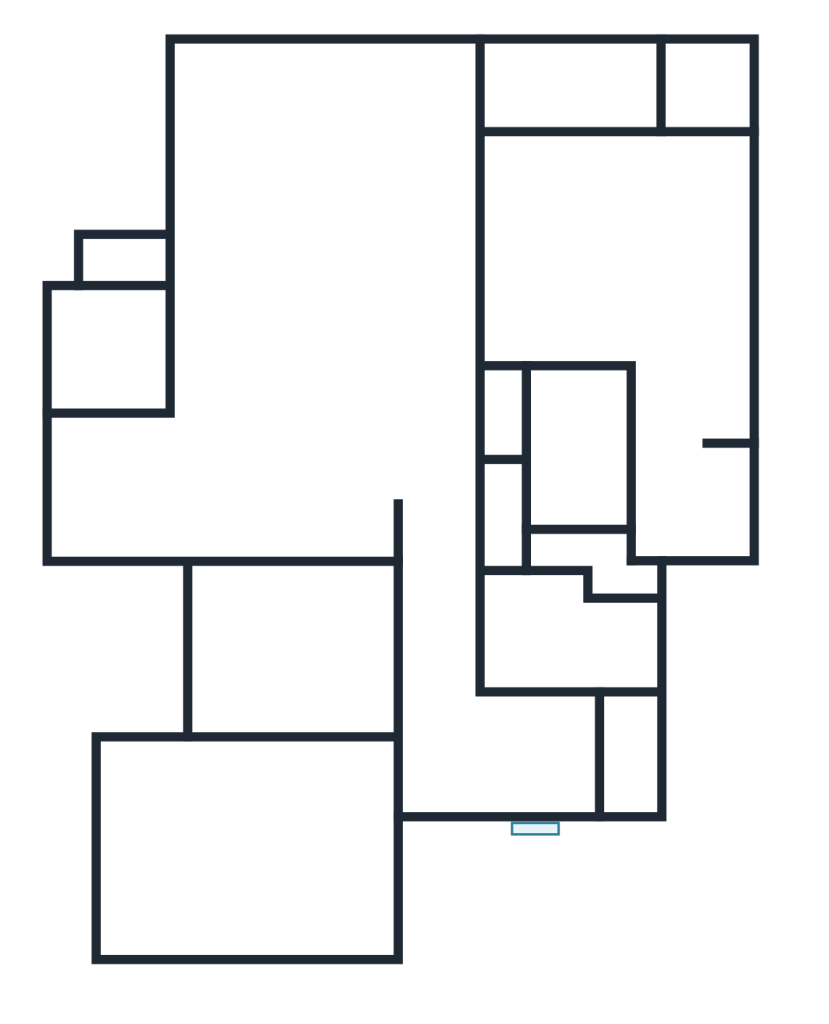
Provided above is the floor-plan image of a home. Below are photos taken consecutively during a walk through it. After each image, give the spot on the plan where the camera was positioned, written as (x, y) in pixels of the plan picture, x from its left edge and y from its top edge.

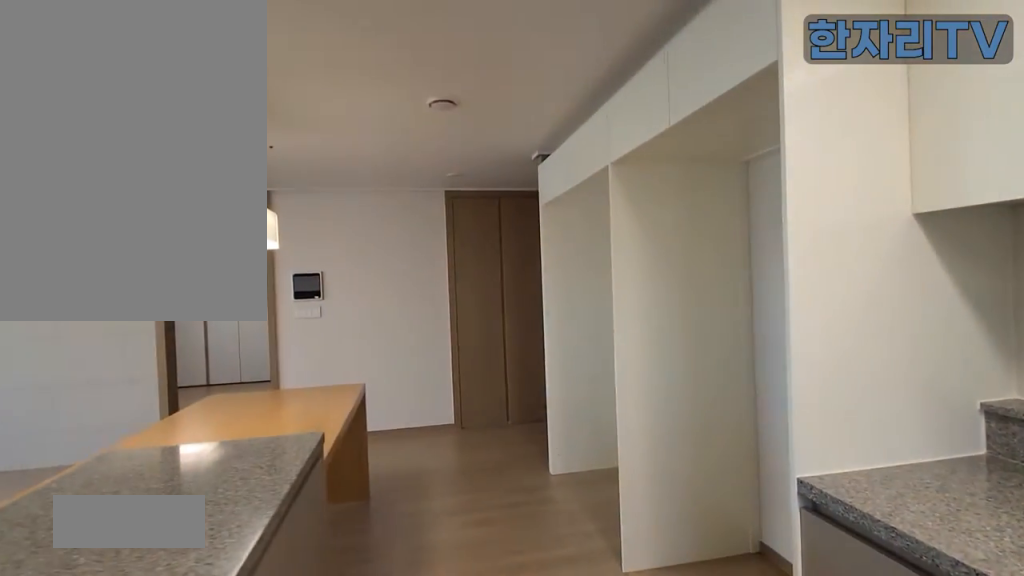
(246, 430)
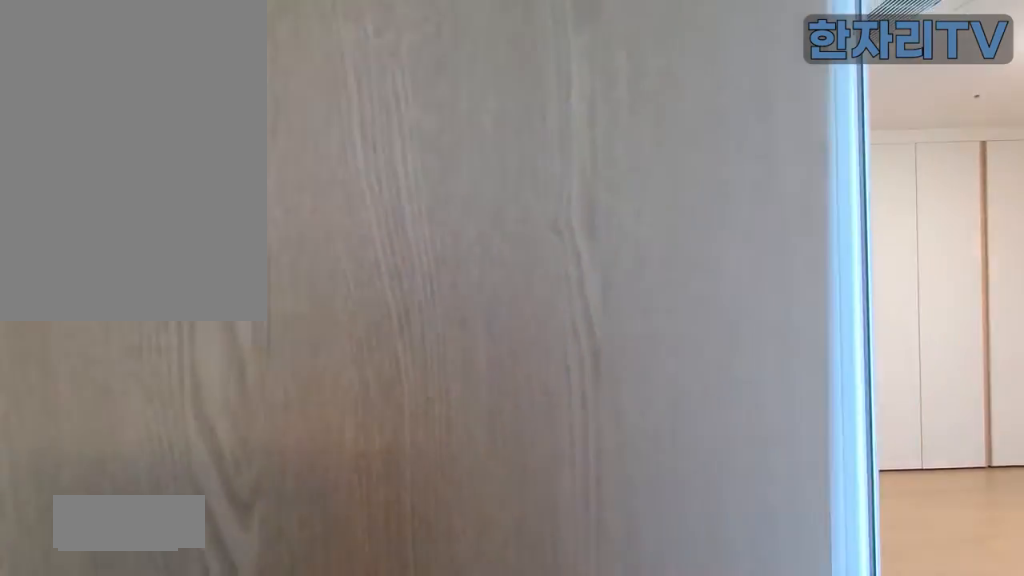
(575, 83)
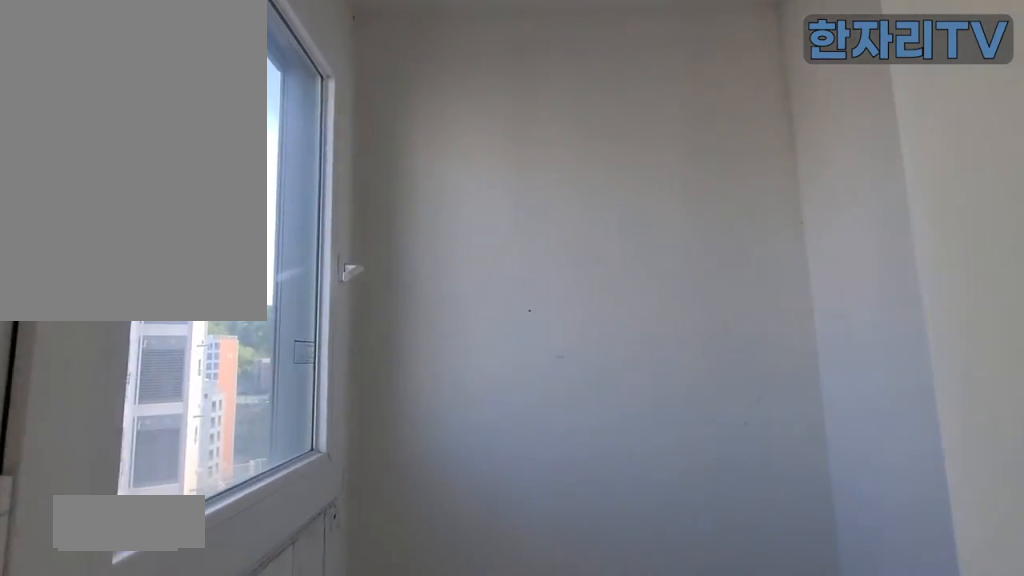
(575, 81)
